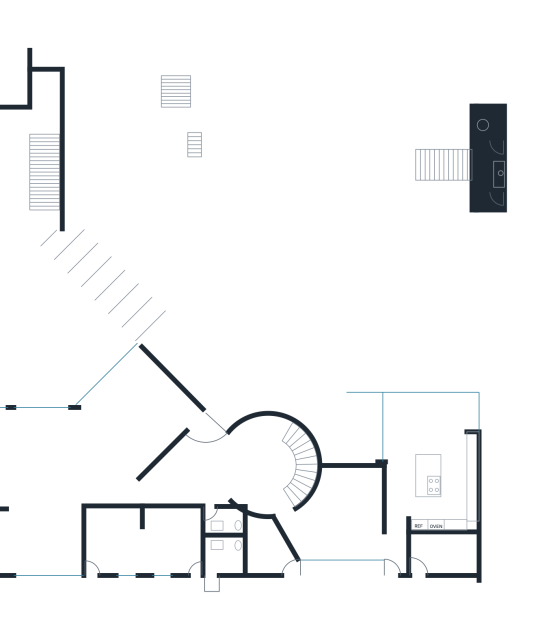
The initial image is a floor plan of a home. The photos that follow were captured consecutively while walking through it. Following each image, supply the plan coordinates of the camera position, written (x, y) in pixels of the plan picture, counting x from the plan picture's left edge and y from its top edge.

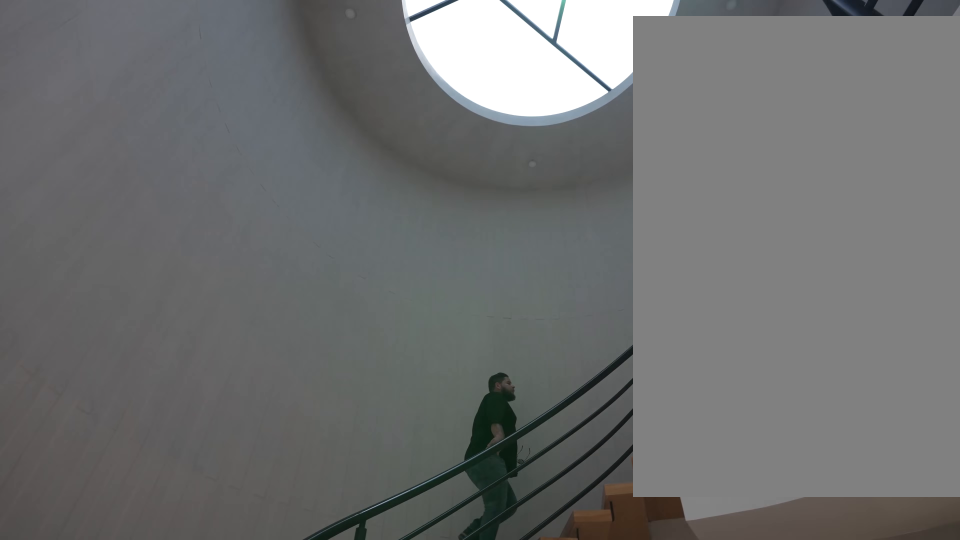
(245, 473)
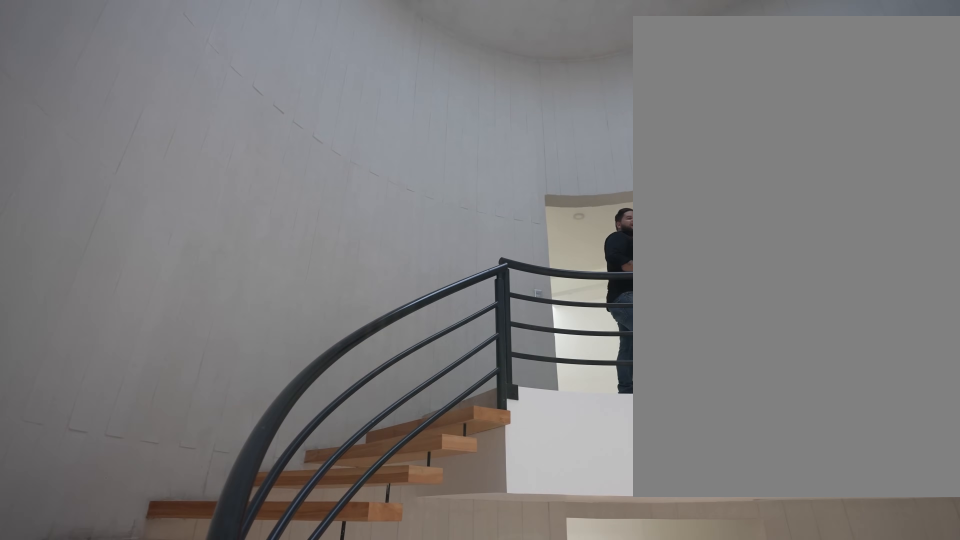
(244, 460)
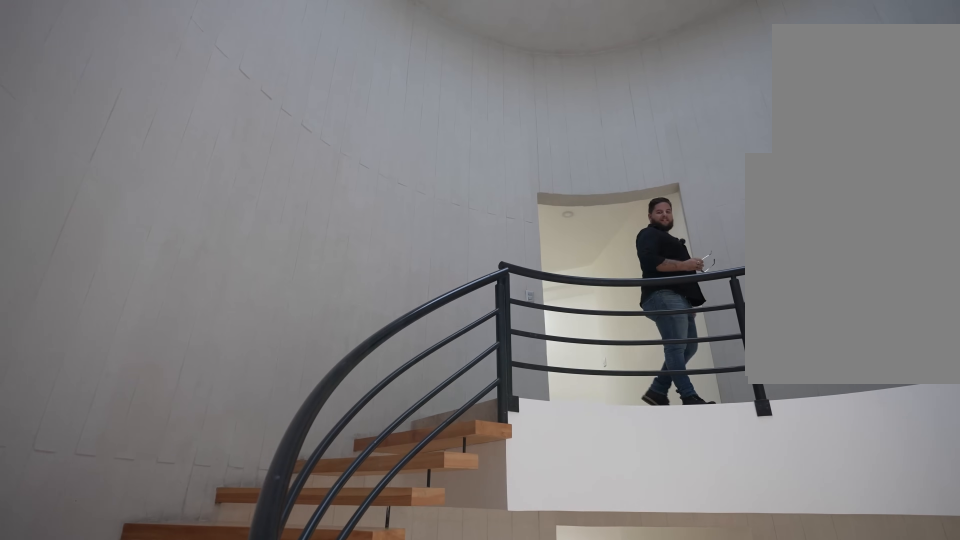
(245, 455)
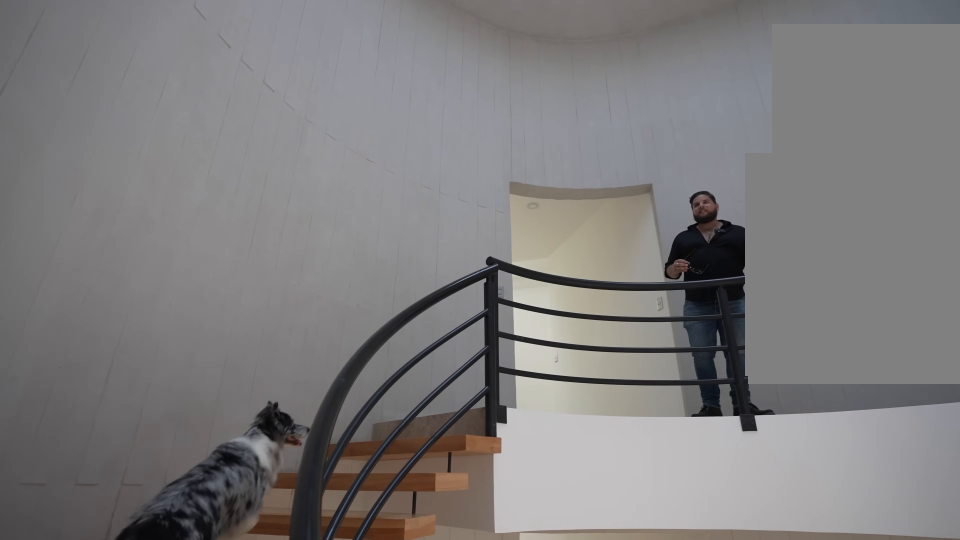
(256, 438)
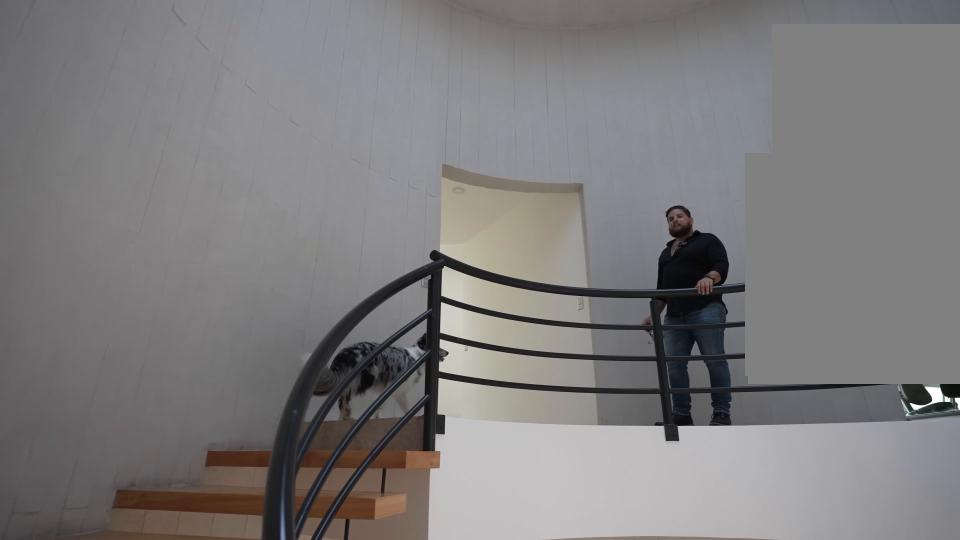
(262, 432)
